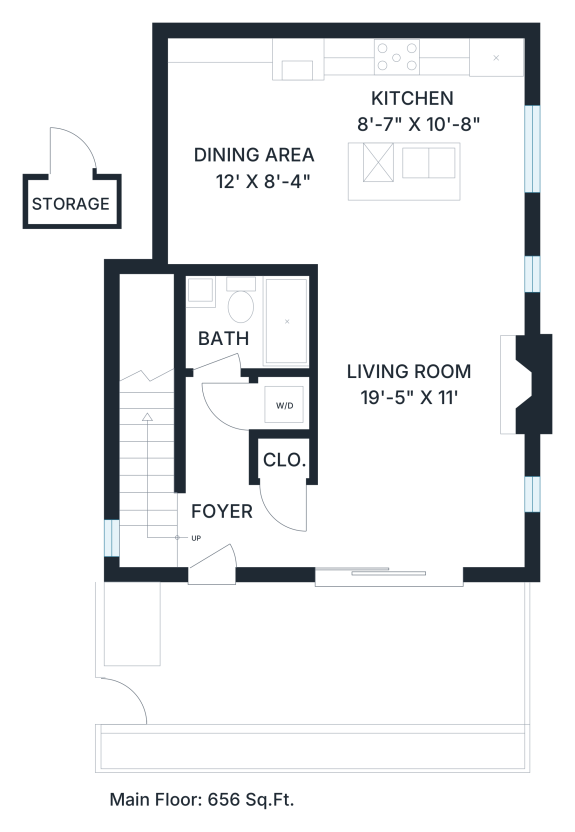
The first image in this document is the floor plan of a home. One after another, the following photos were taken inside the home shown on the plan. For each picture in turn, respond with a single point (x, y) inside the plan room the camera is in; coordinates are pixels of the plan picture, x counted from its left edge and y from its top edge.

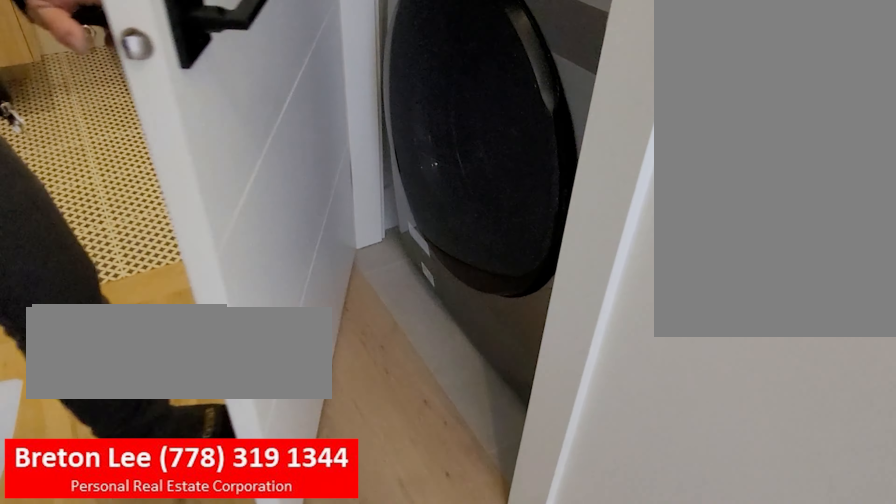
(286, 403)
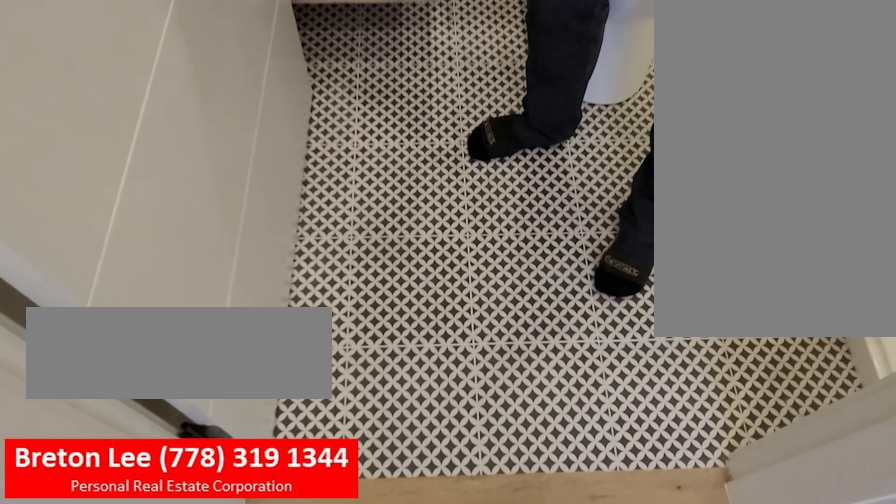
(225, 342)
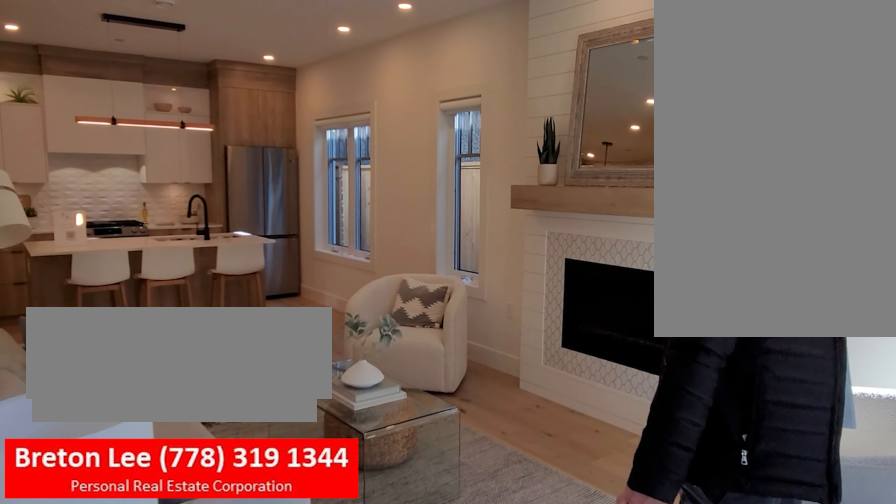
(405, 449)
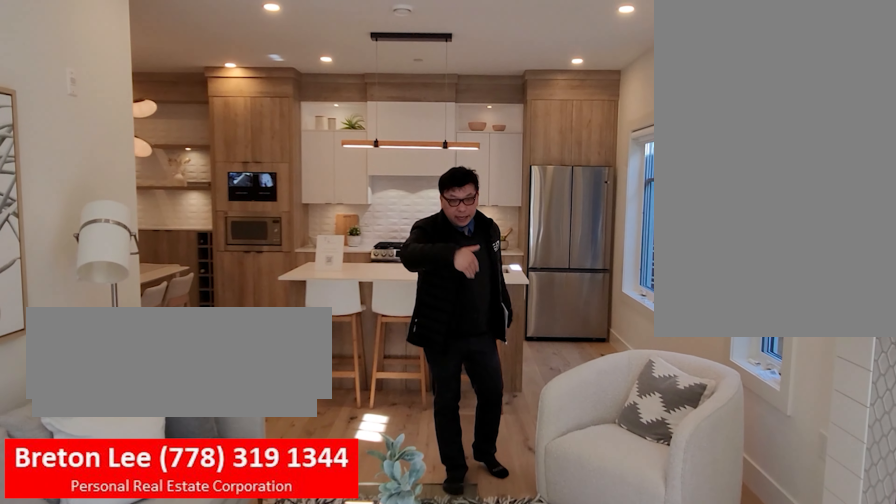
(405, 449)
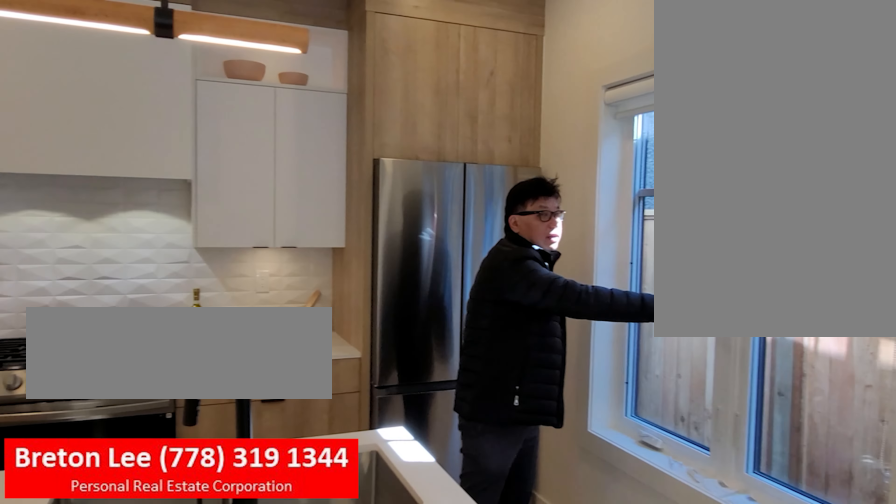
(491, 160)
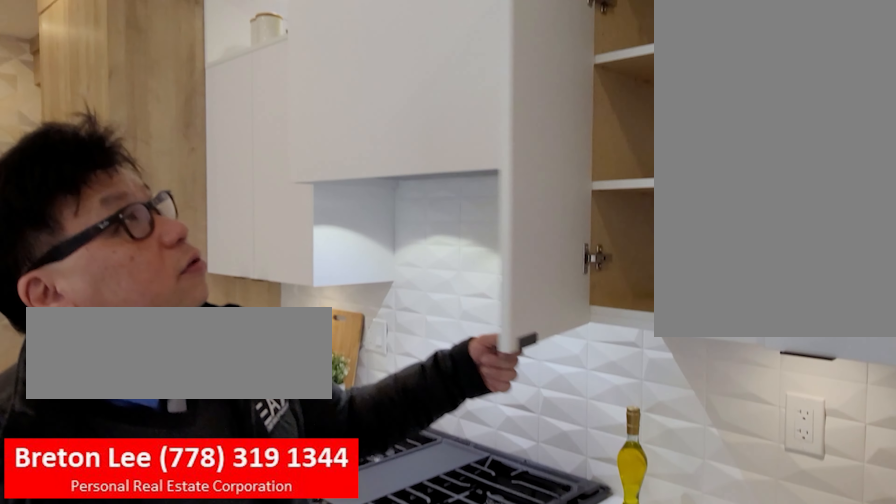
(491, 160)
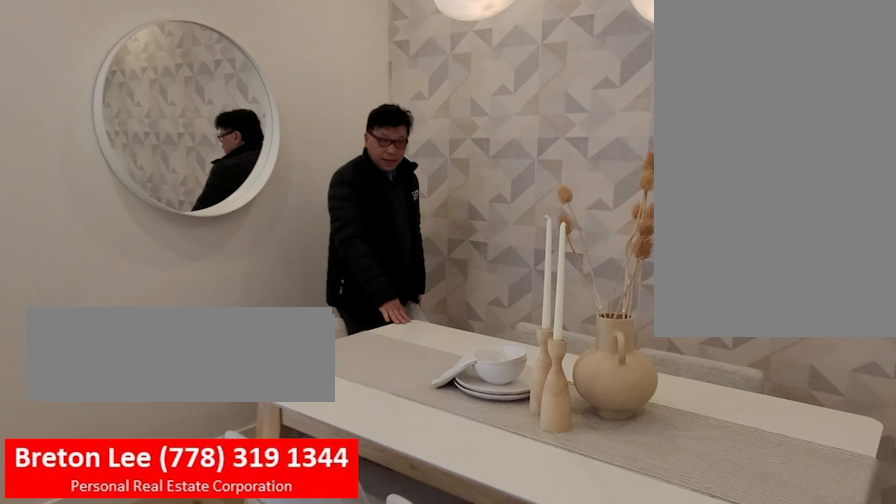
(251, 227)
